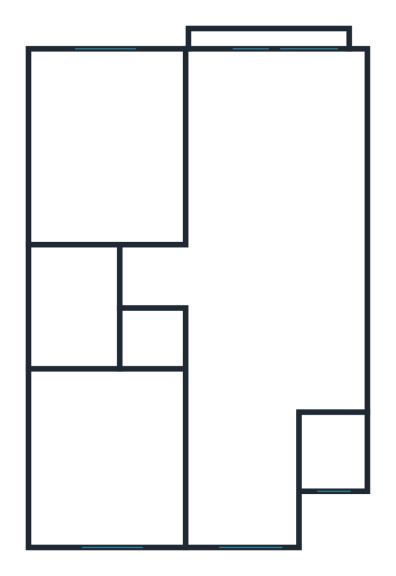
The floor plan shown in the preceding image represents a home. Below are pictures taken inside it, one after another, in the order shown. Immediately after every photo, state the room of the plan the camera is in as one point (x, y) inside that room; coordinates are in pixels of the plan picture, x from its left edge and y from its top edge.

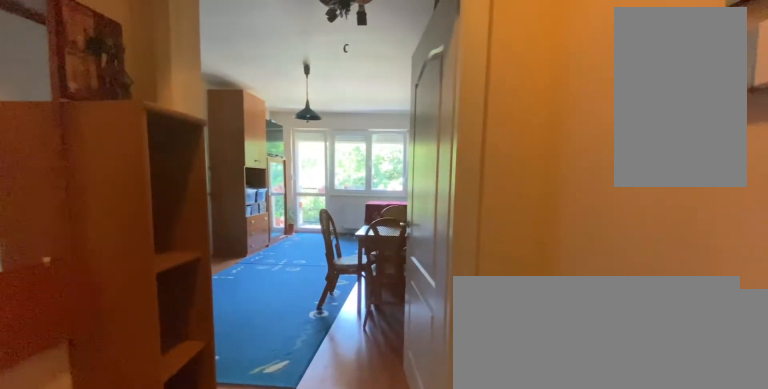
(331, 451)
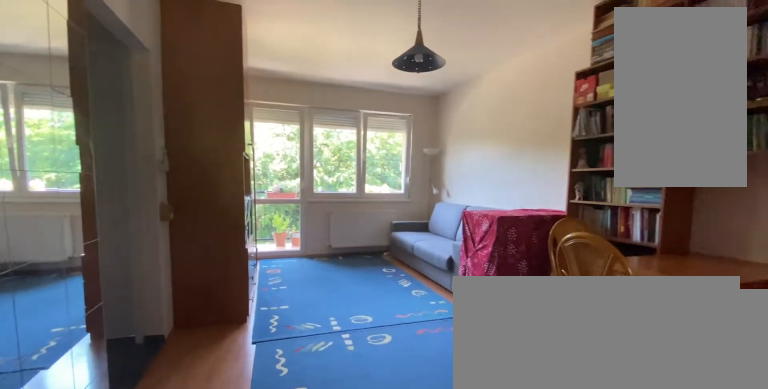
(257, 265)
